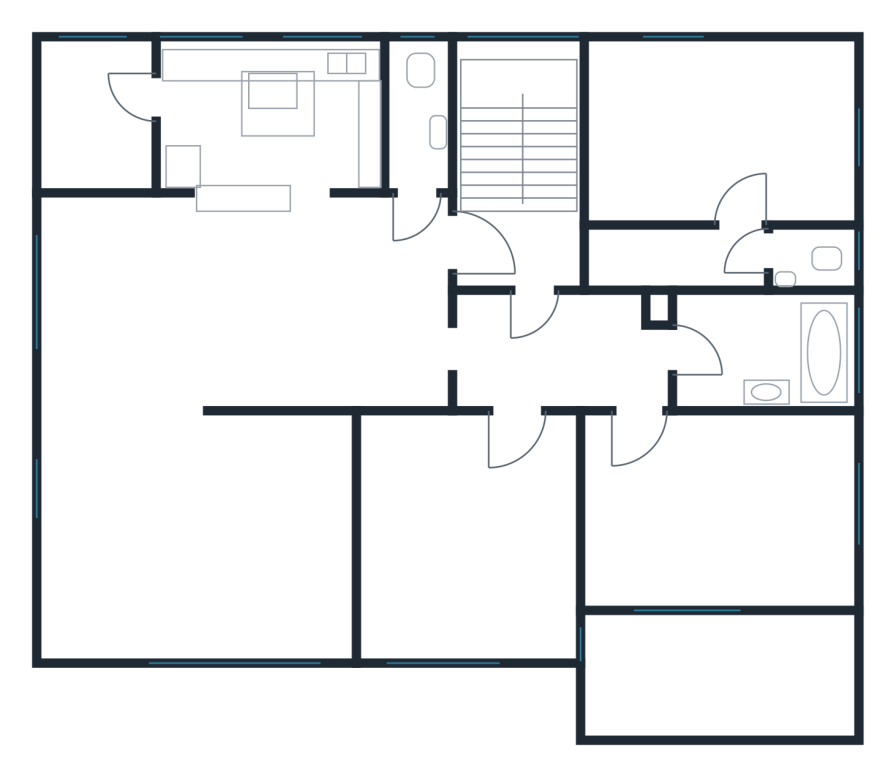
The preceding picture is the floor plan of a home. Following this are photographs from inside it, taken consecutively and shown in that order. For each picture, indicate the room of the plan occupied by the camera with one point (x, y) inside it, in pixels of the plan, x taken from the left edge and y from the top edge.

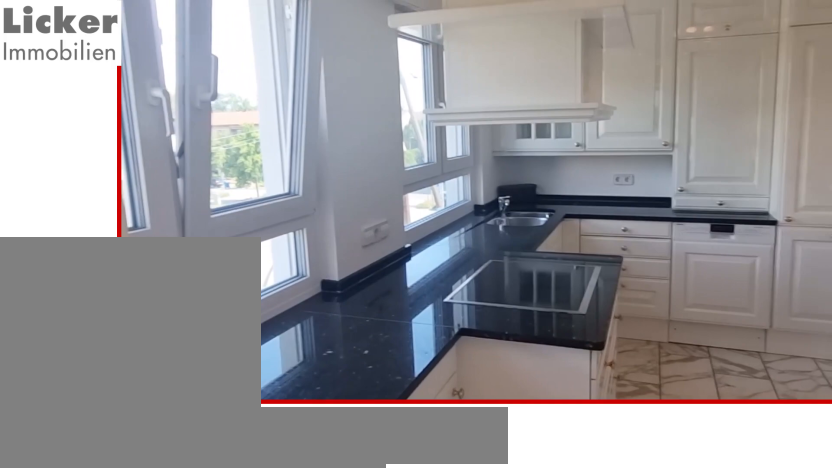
(267, 114)
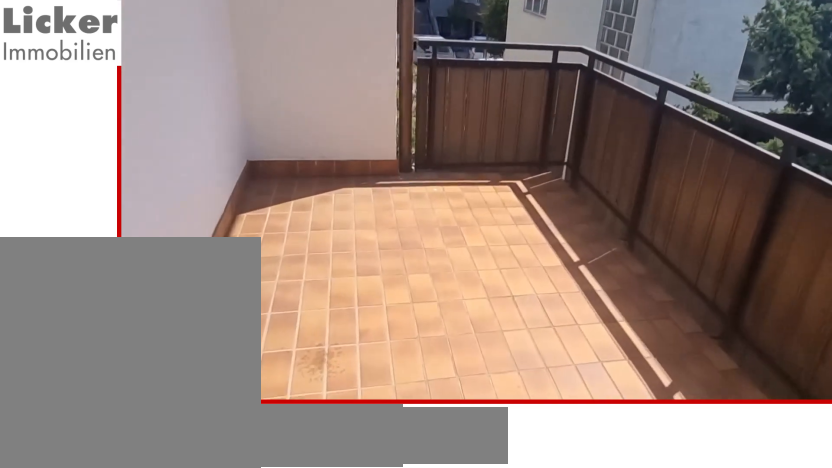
(726, 673)
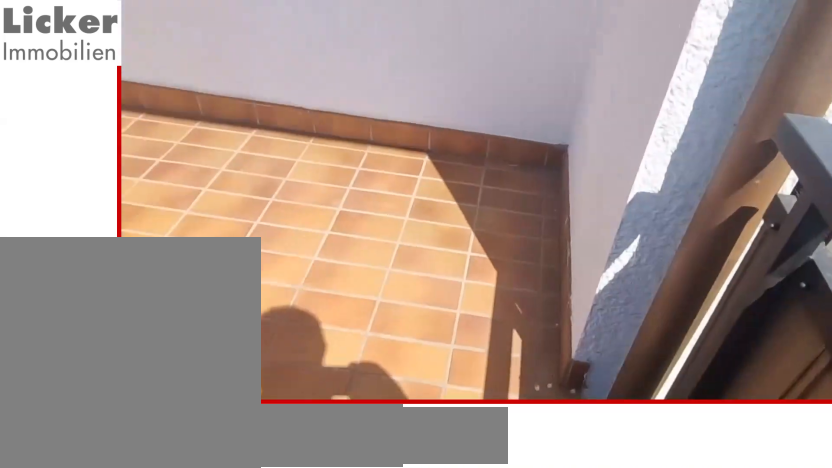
(726, 673)
